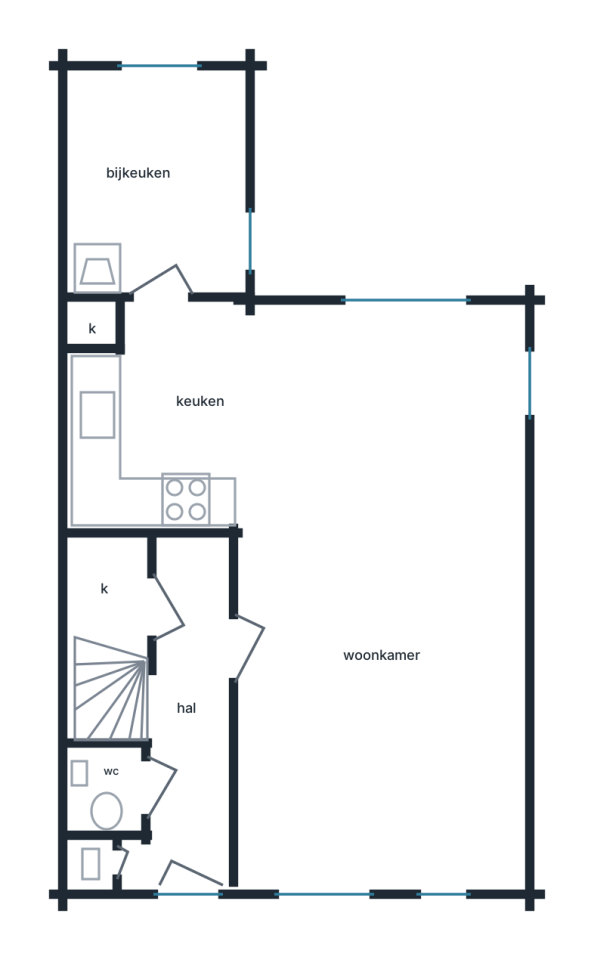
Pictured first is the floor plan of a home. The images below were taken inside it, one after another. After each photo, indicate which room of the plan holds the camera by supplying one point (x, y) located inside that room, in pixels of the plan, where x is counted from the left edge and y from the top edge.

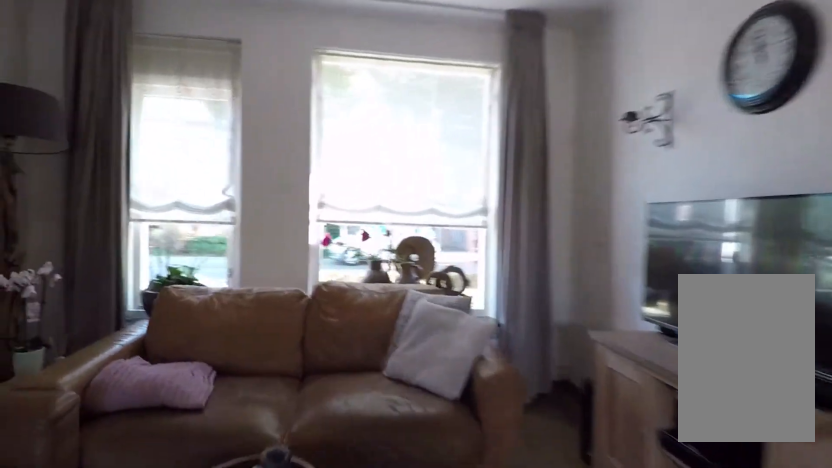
(378, 735)
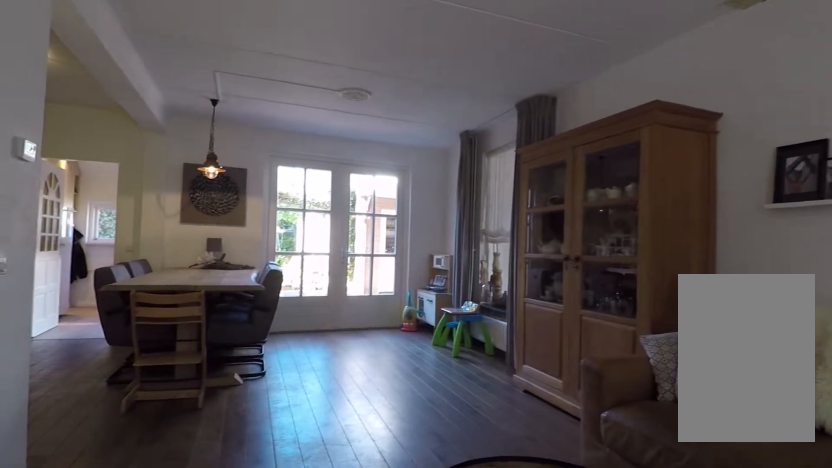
(378, 735)
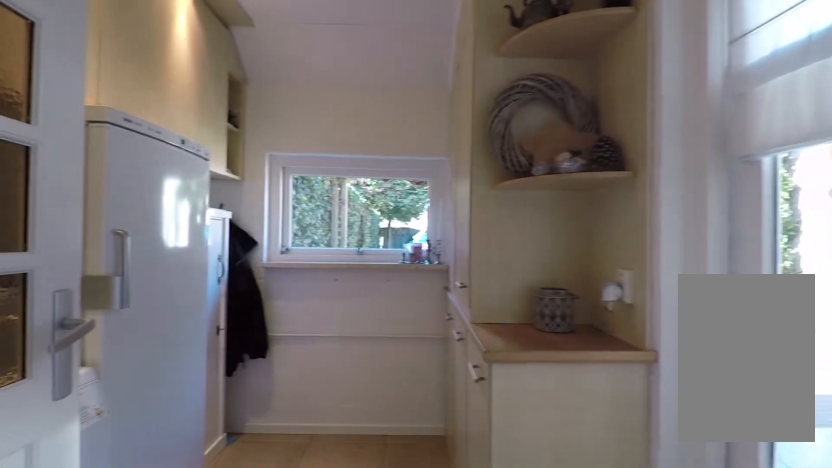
(156, 185)
